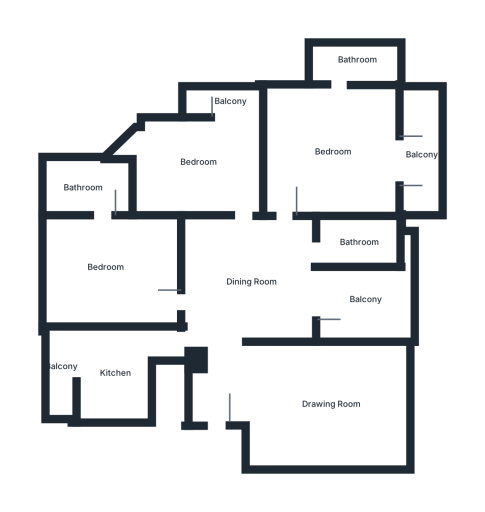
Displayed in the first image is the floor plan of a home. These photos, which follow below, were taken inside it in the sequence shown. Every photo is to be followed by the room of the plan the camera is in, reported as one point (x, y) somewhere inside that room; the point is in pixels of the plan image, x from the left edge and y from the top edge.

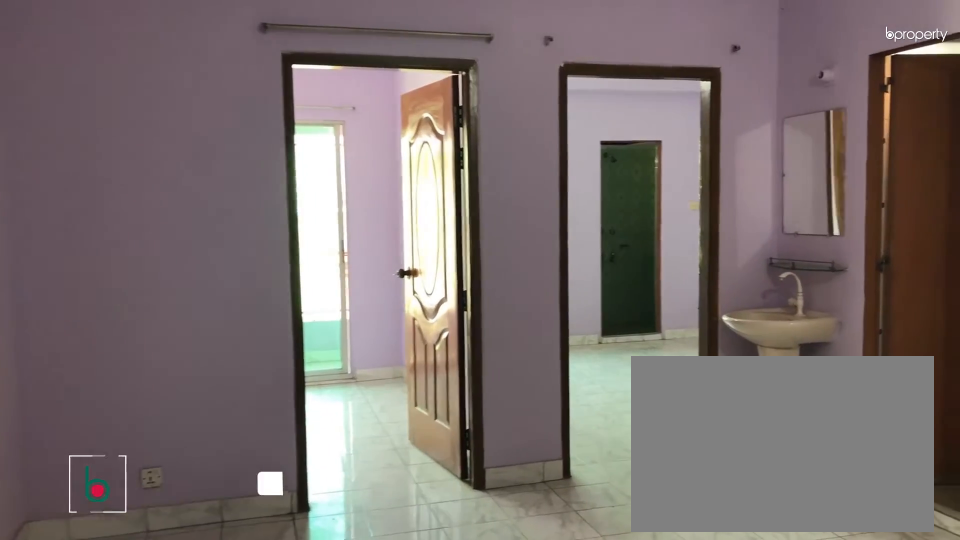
(253, 283)
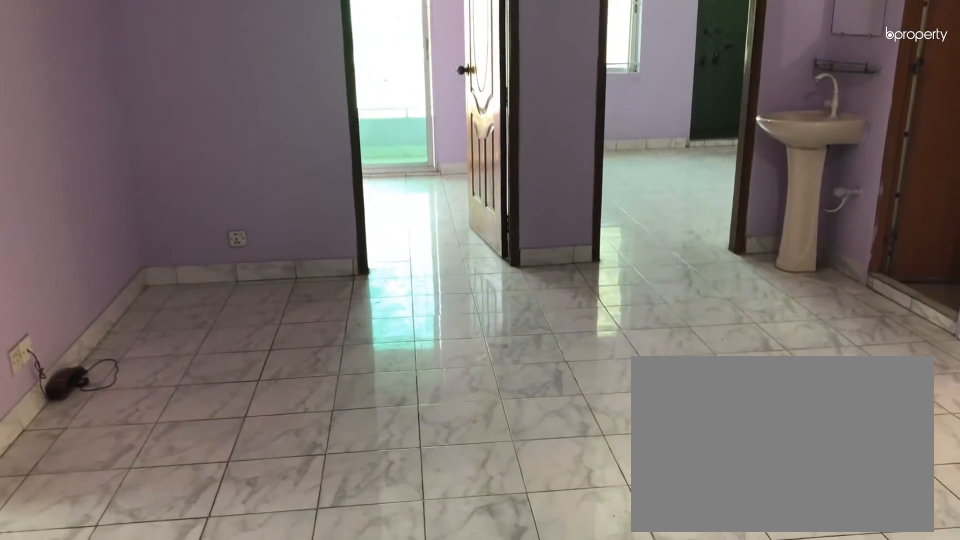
(252, 283)
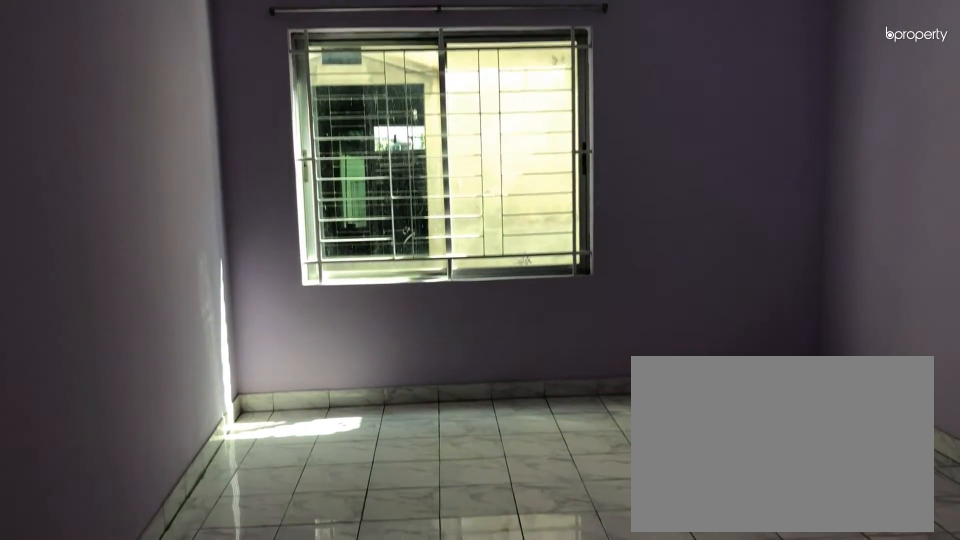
(330, 407)
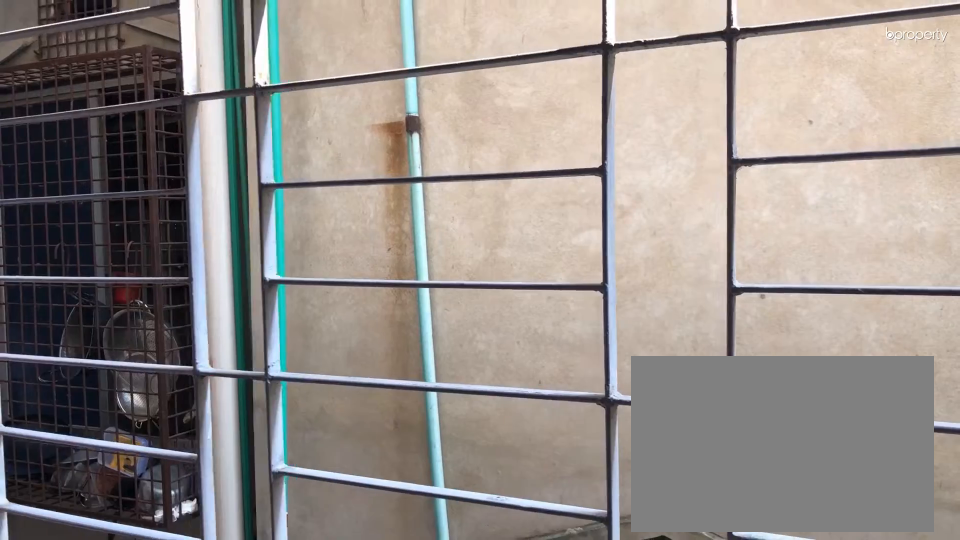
(369, 300)
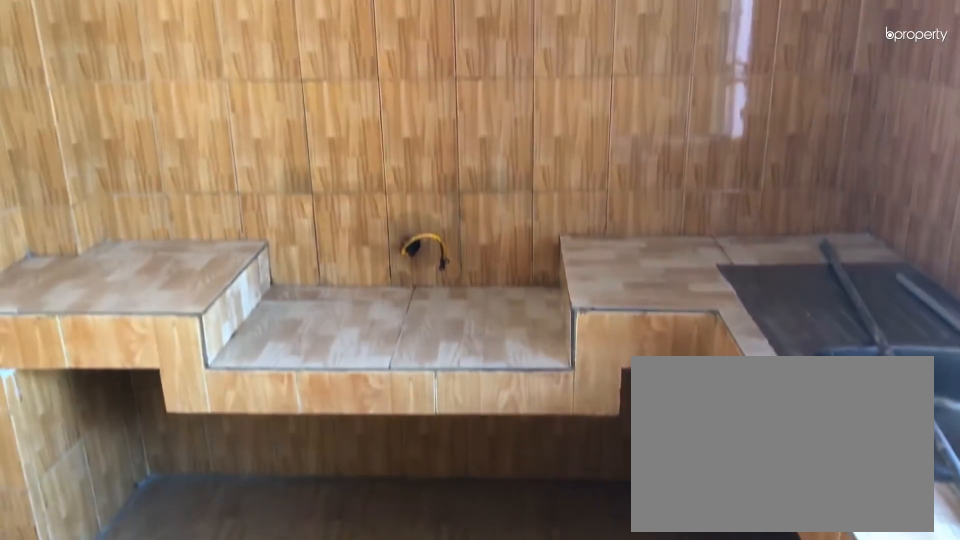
(112, 377)
